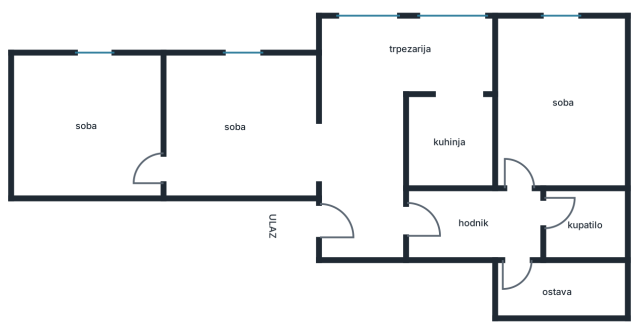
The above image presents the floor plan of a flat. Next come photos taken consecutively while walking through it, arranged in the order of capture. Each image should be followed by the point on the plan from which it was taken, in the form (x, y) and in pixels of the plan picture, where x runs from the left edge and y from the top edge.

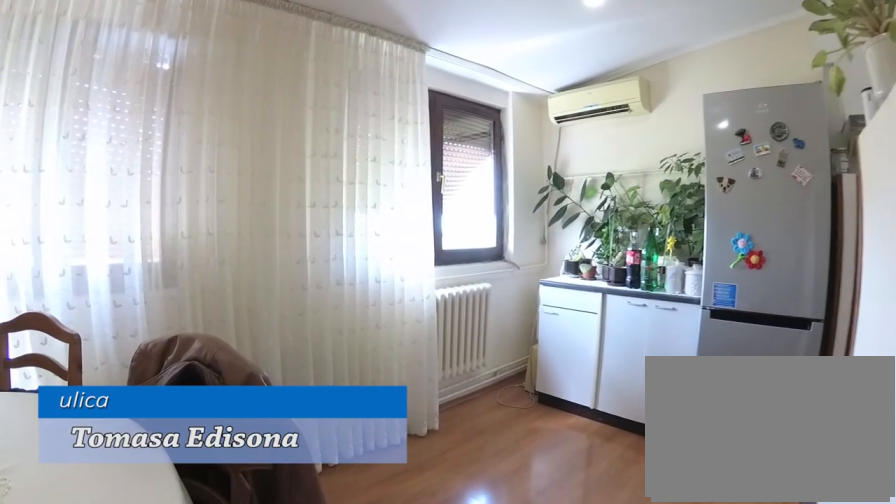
(372, 98)
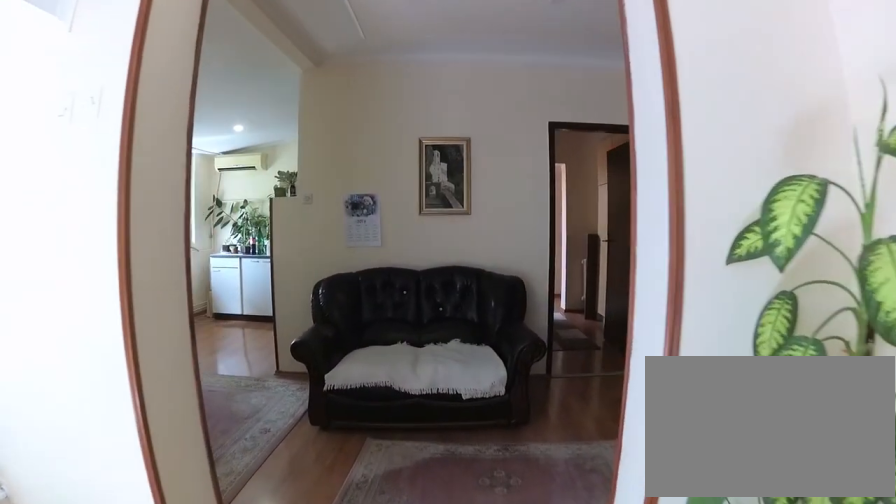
(296, 173)
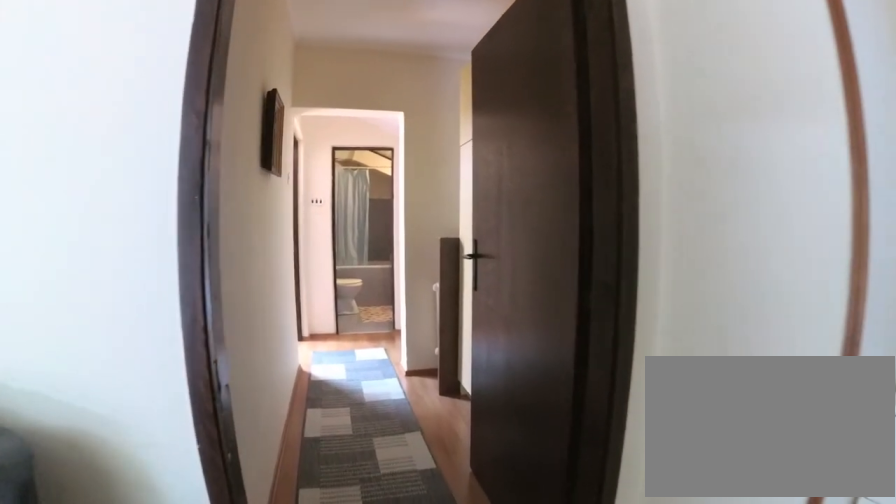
(369, 212)
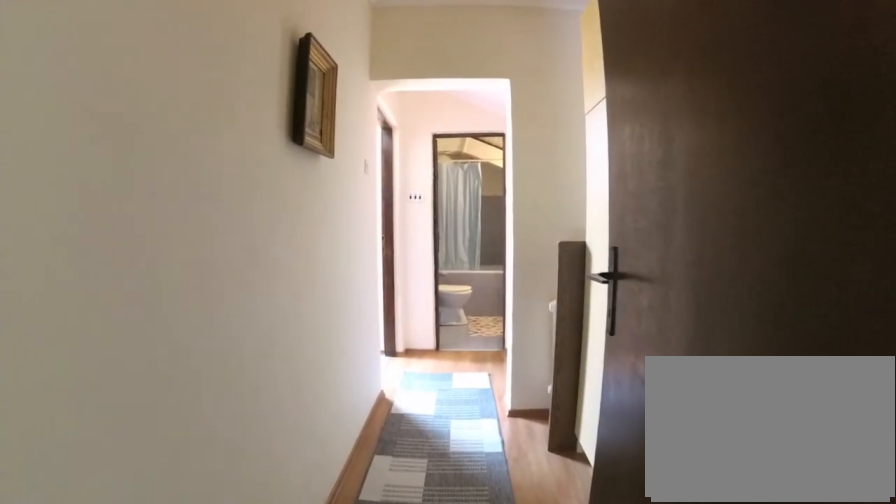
(389, 215)
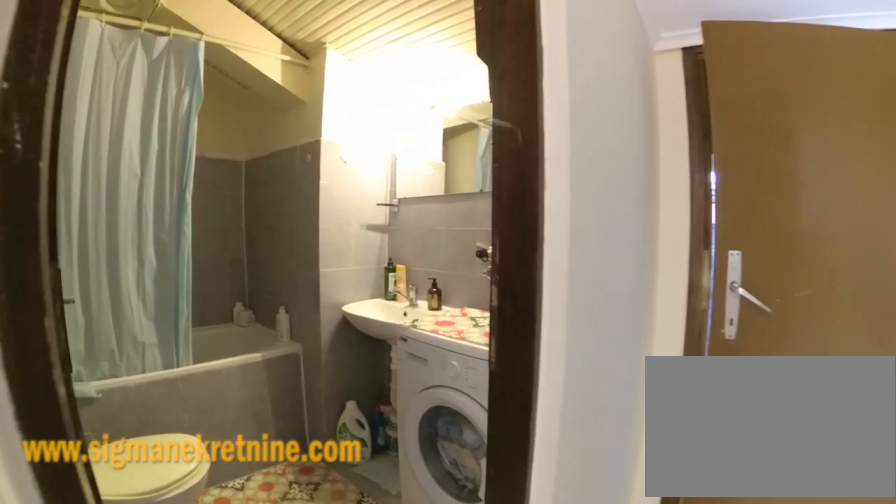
(523, 190)
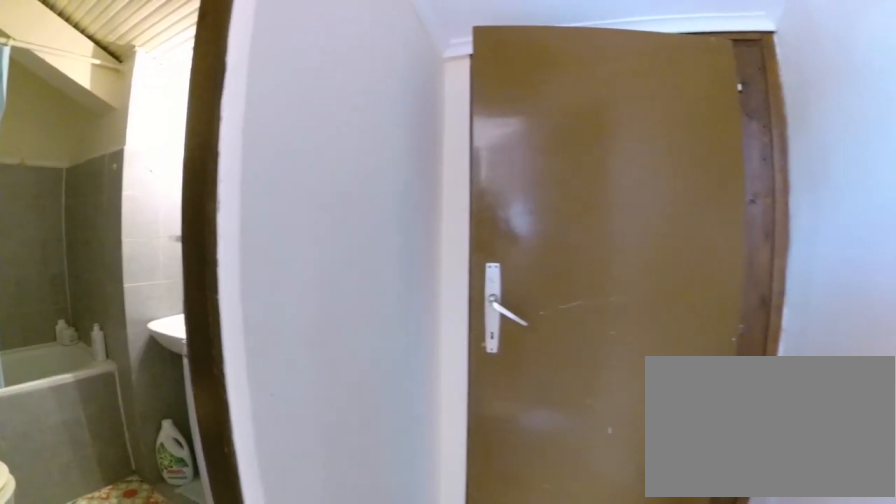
(520, 210)
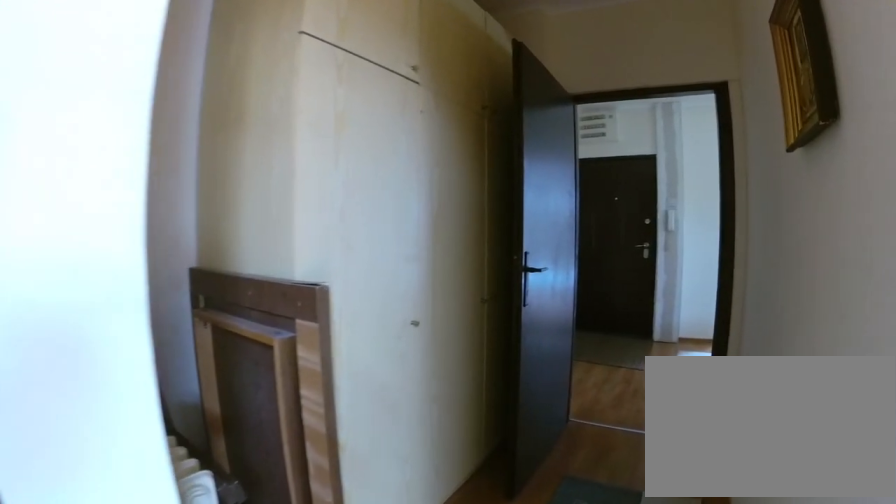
(525, 221)
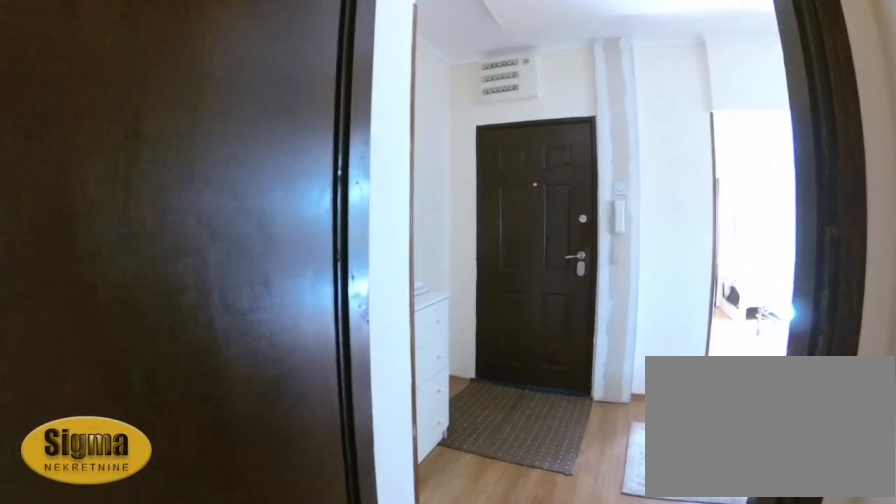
(448, 226)
